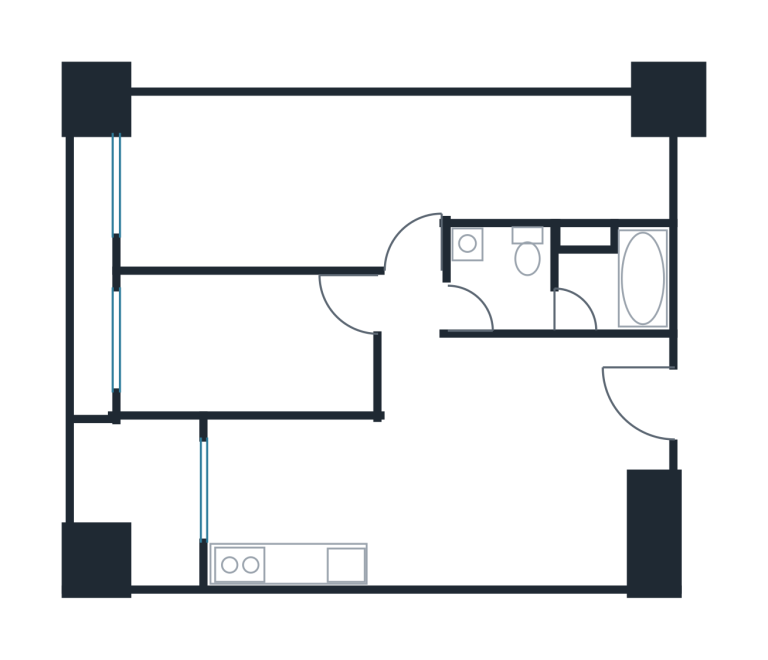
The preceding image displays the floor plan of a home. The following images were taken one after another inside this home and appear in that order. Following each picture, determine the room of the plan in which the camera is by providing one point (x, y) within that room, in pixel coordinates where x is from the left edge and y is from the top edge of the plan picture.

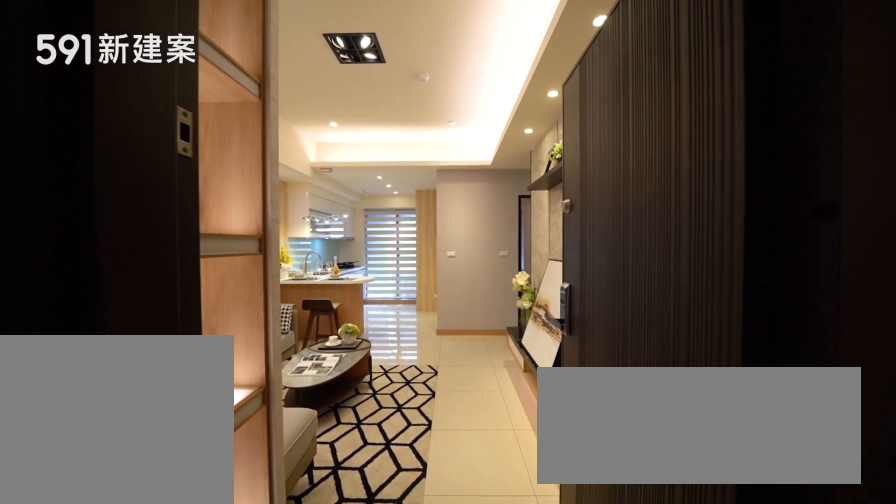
(634, 401)
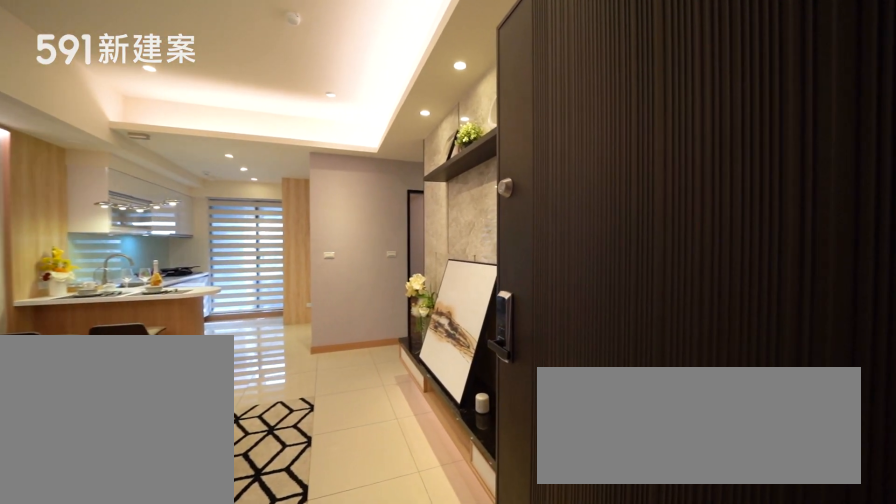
(634, 401)
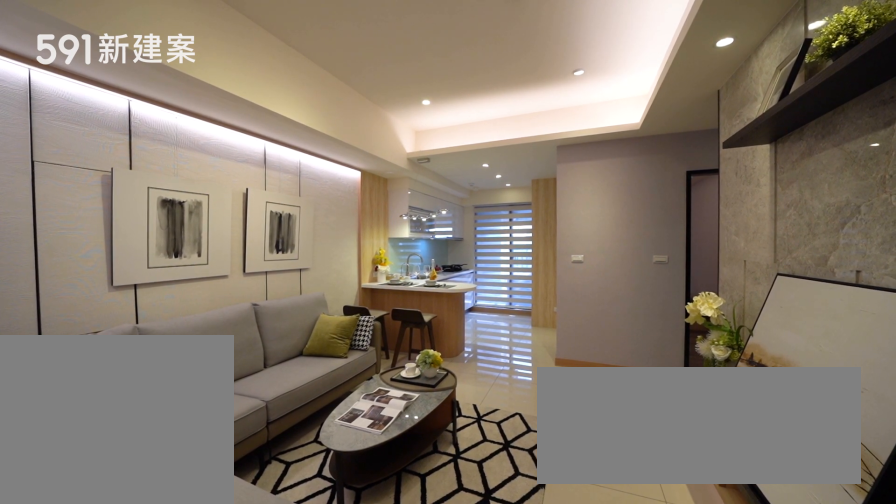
(538, 462)
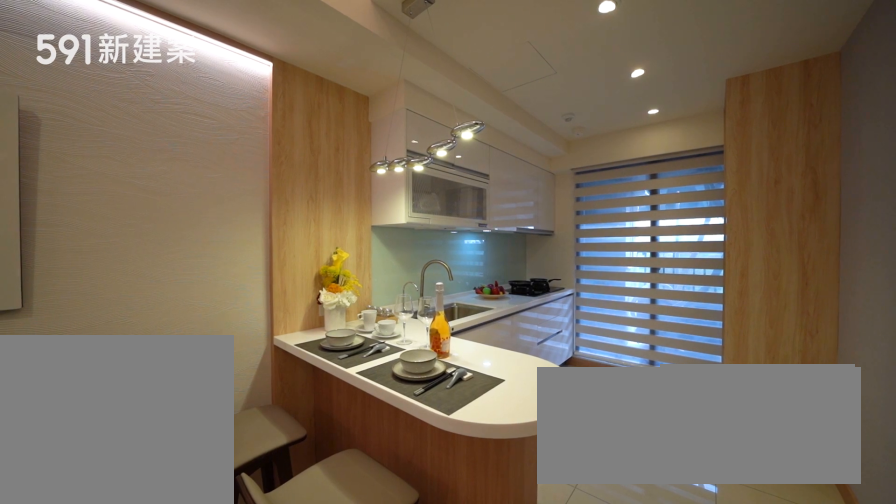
(309, 504)
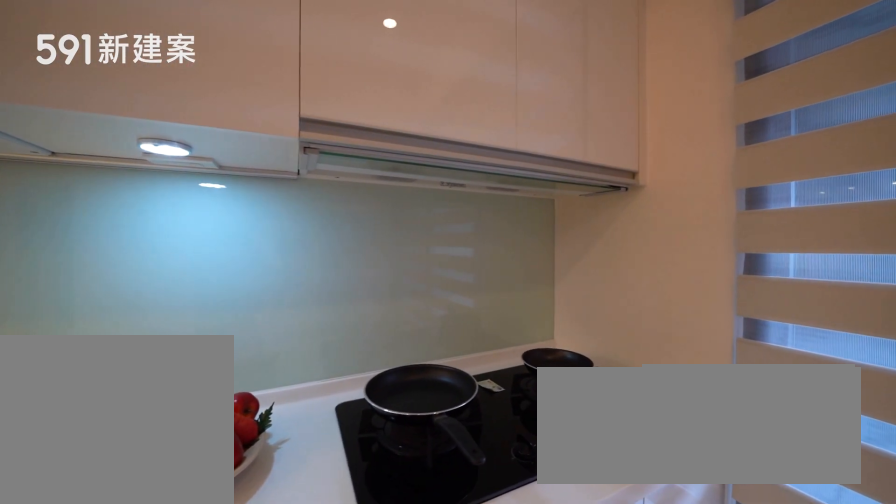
(309, 504)
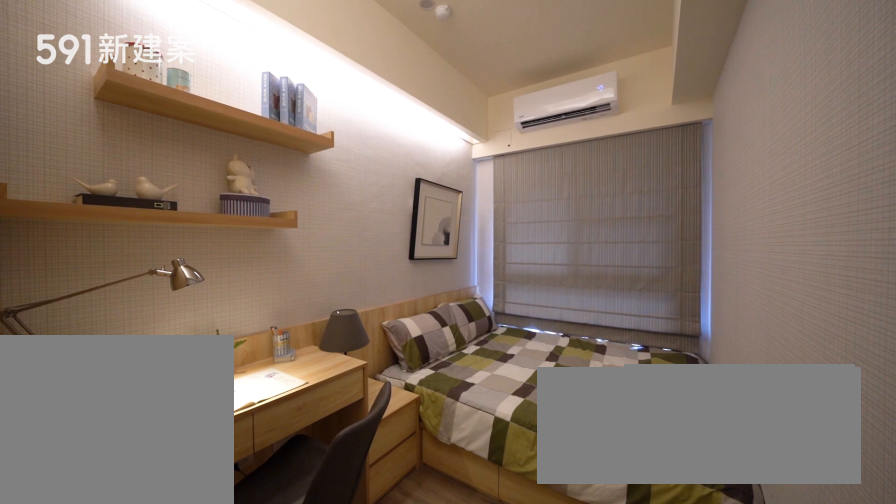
(245, 343)
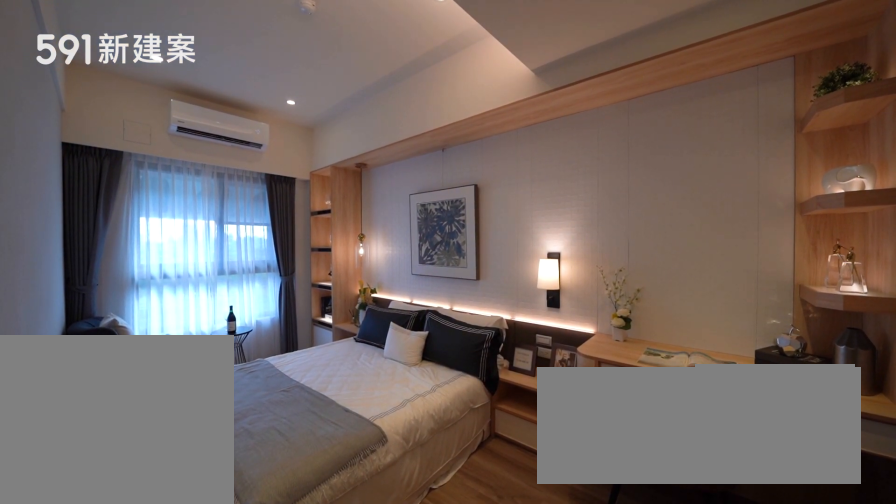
(276, 182)
